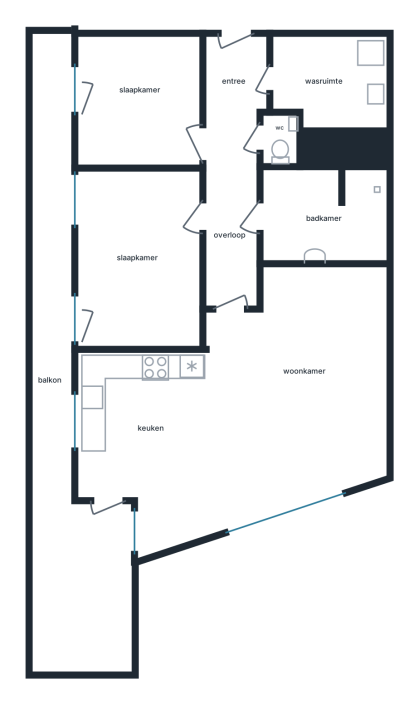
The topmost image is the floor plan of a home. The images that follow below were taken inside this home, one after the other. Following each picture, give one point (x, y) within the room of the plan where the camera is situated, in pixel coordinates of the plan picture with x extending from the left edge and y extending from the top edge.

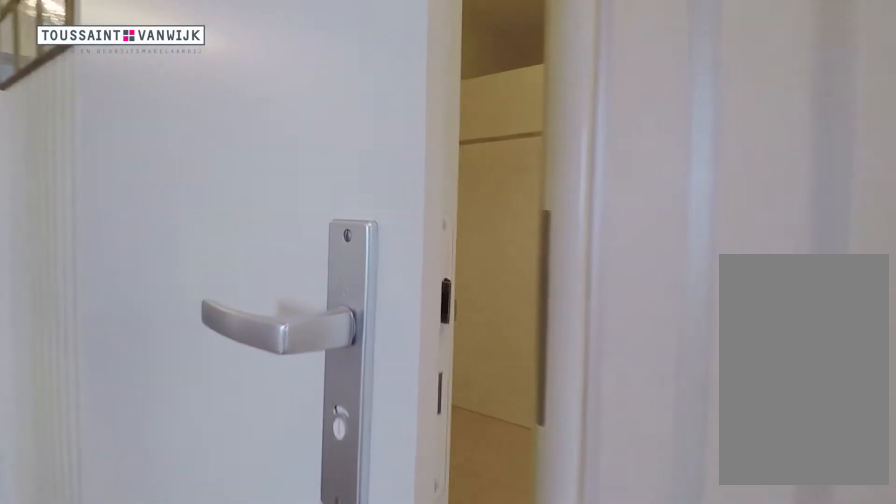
(232, 167)
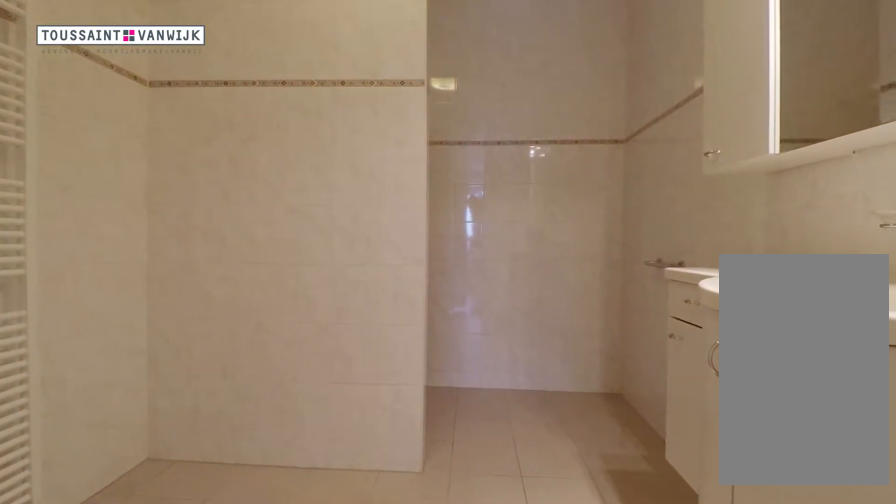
(323, 216)
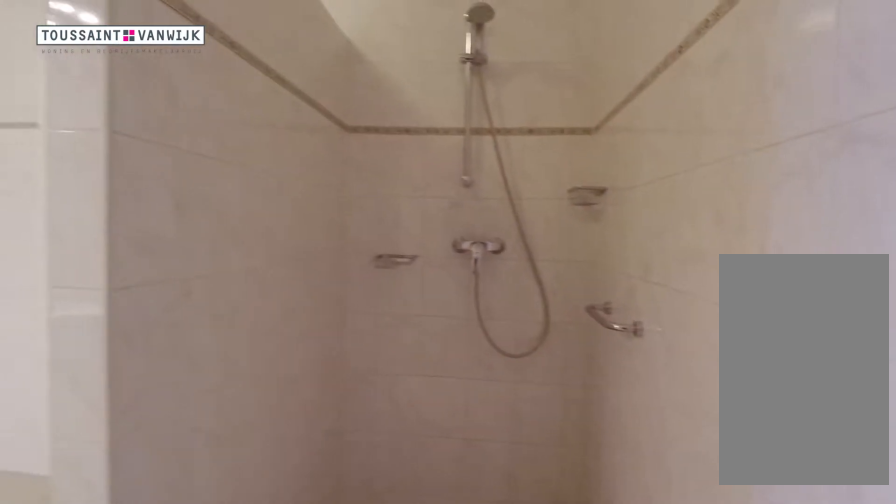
(323, 216)
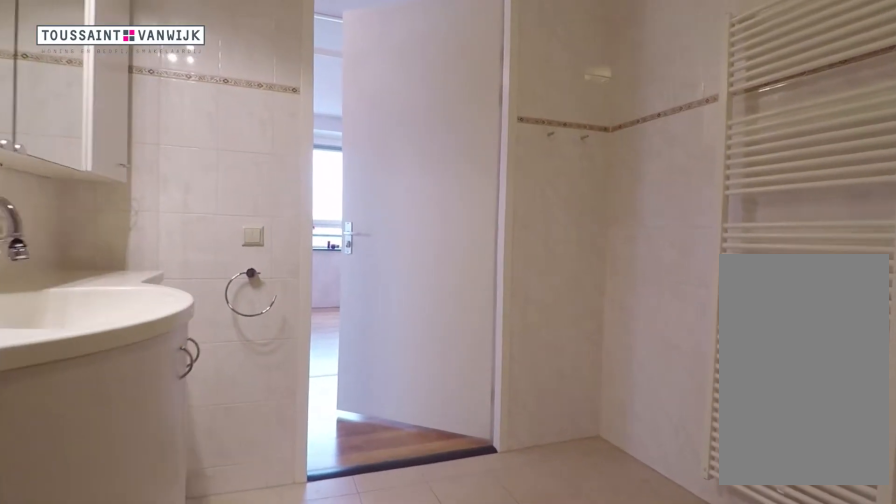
(323, 216)
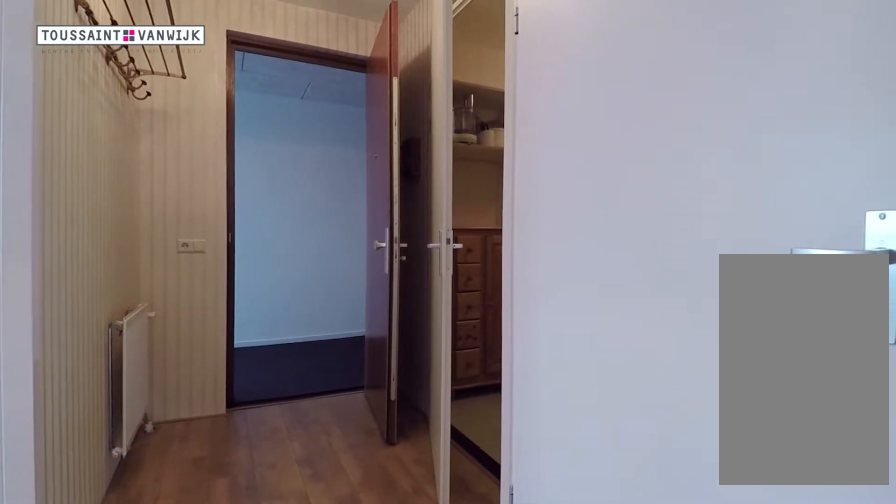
(232, 166)
